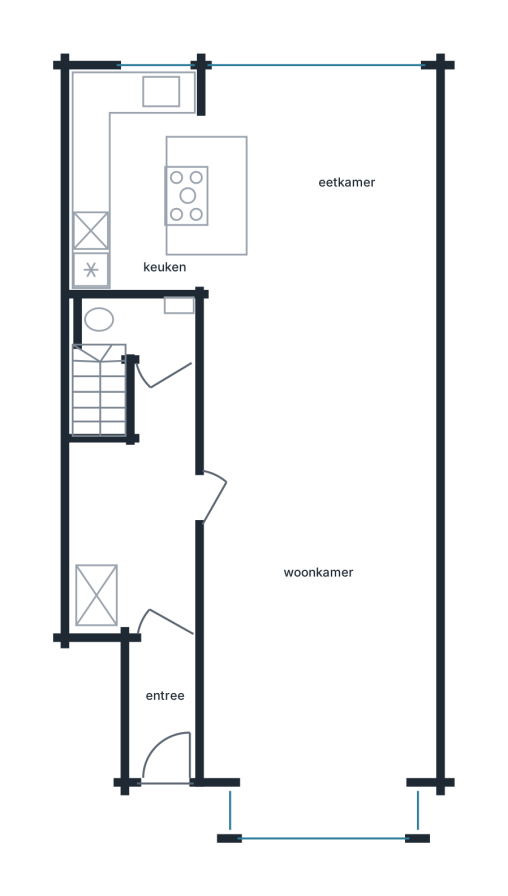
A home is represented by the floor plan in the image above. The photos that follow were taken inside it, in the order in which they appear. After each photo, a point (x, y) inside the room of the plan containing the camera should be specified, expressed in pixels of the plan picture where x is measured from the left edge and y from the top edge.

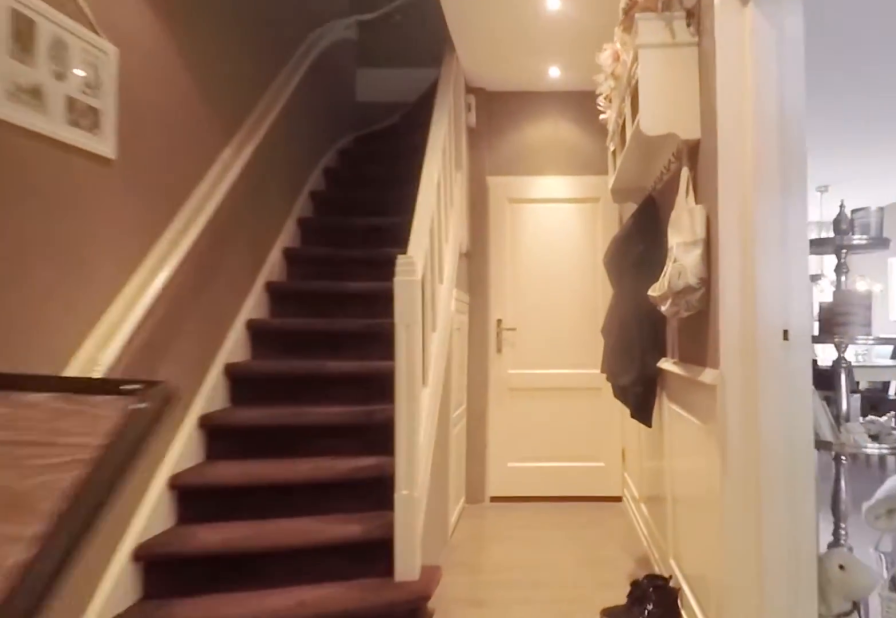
(145, 559)
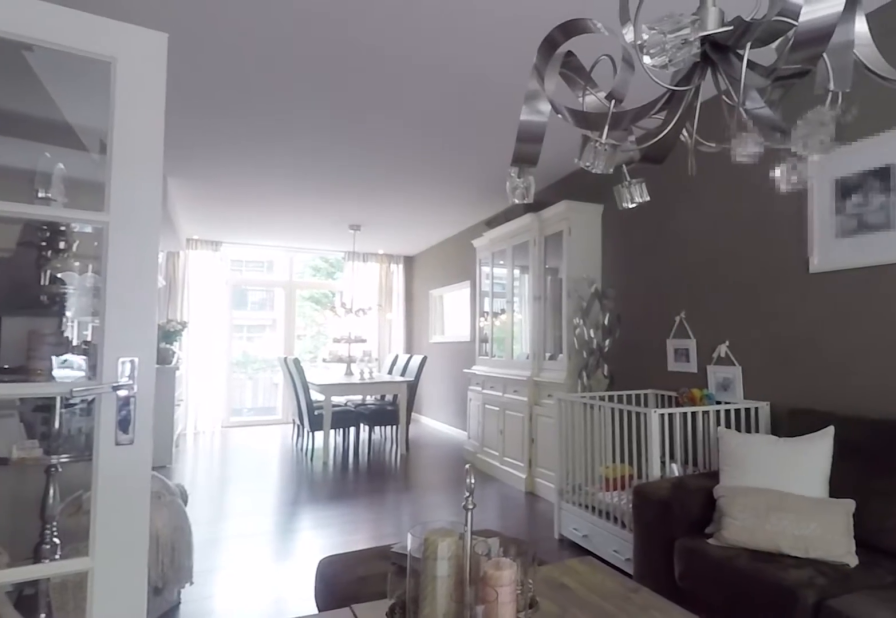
(317, 431)
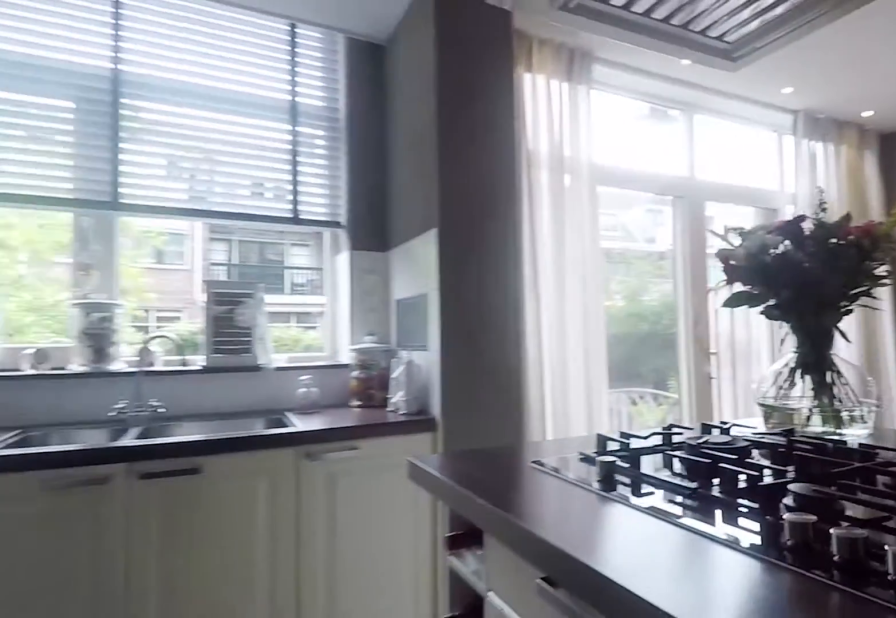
(220, 152)
